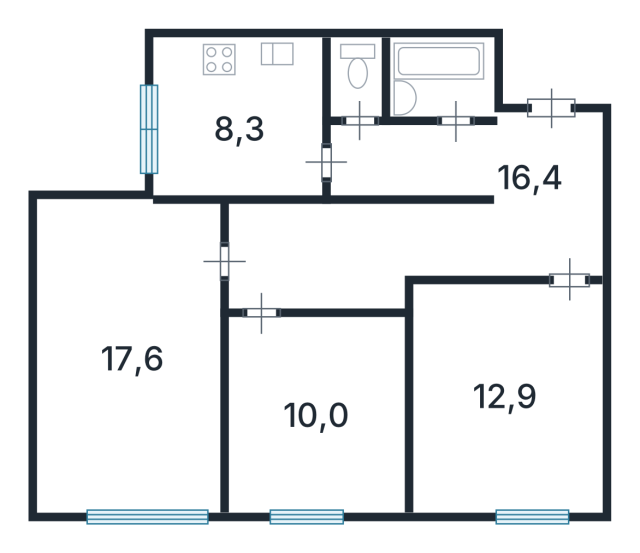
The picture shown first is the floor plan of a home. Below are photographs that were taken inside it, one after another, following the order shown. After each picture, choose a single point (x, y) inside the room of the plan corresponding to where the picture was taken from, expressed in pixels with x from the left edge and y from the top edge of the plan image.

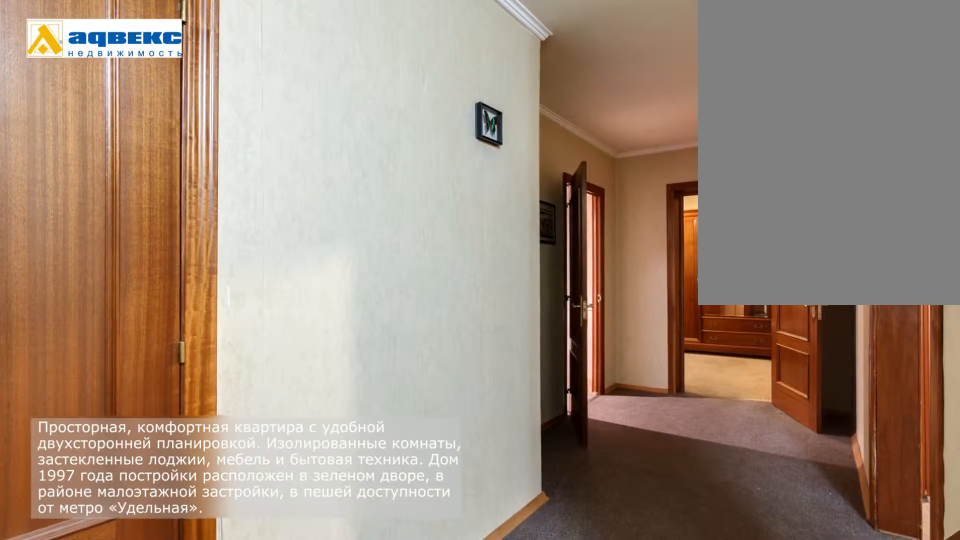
(530, 176)
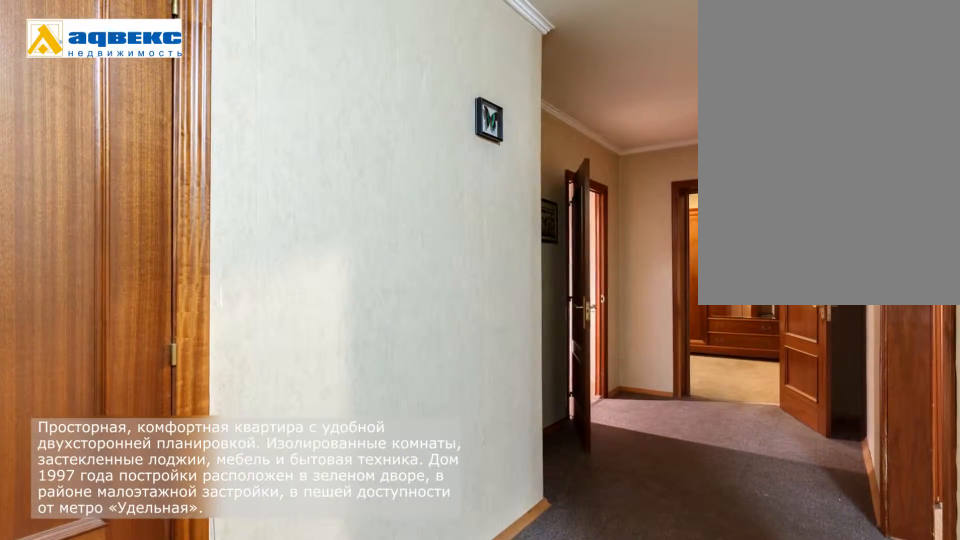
(530, 176)
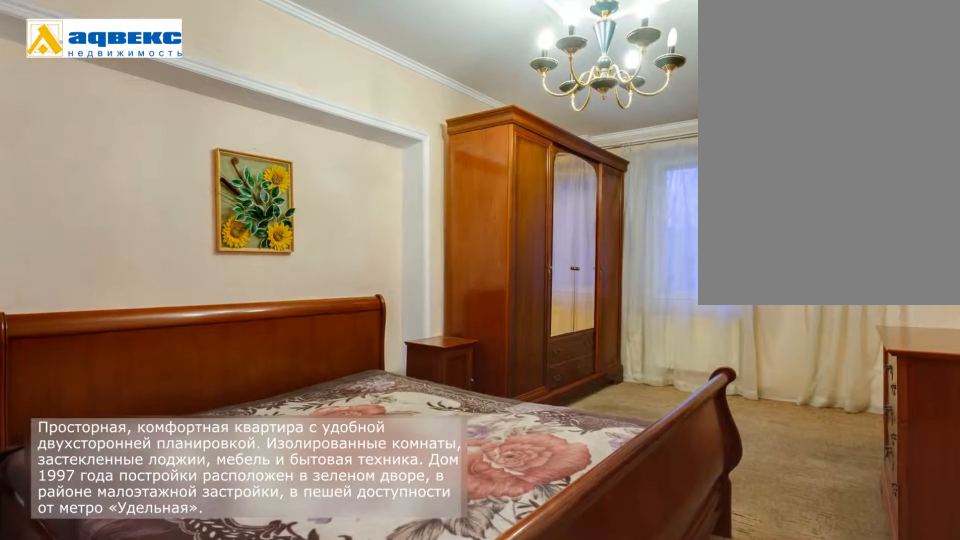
(140, 358)
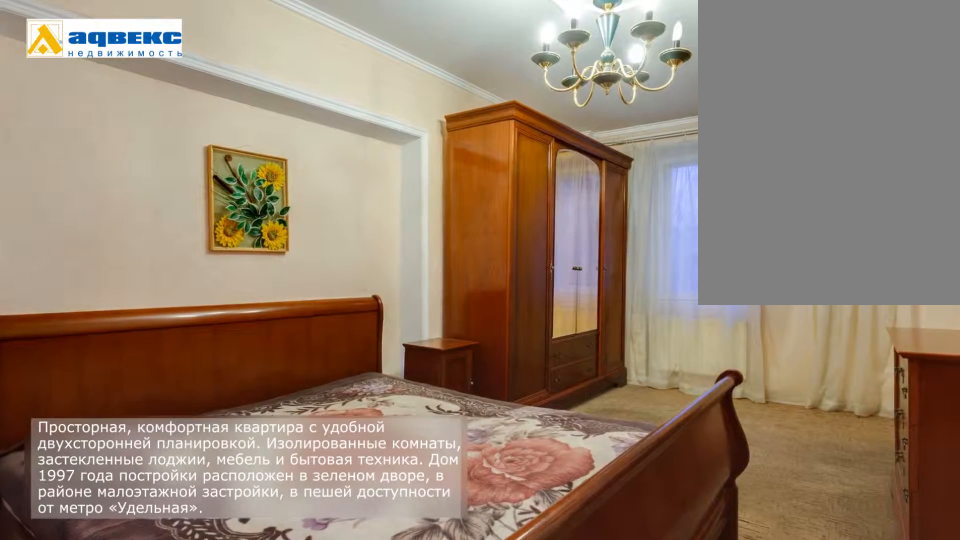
(140, 358)
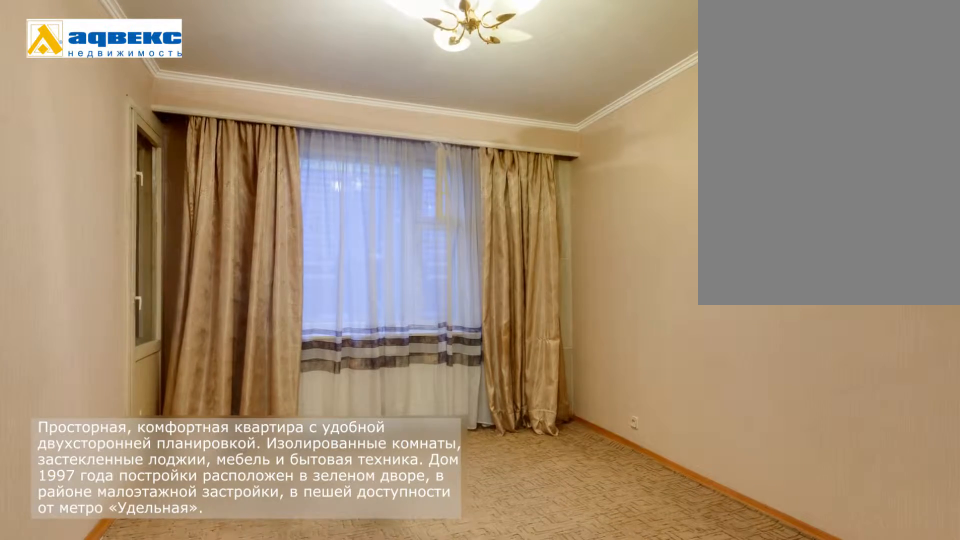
(503, 398)
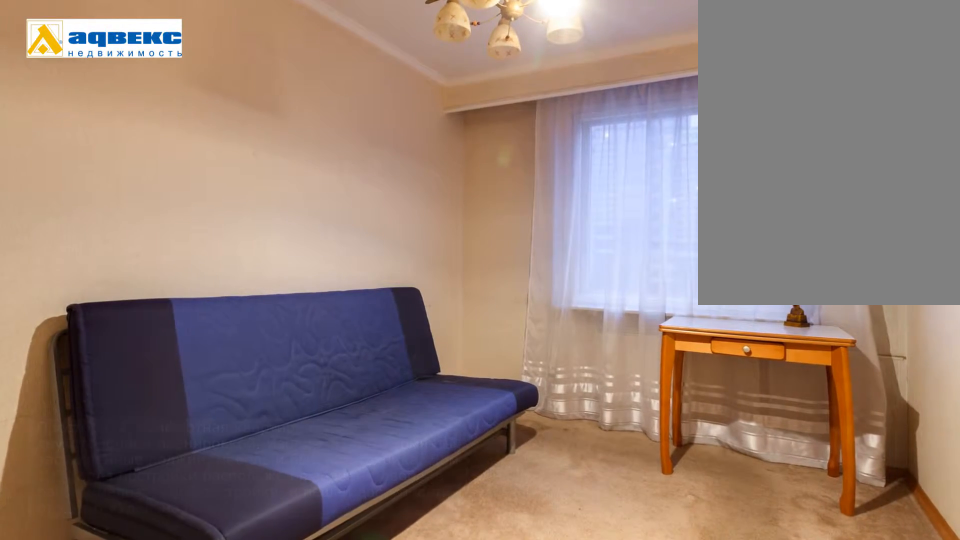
(318, 408)
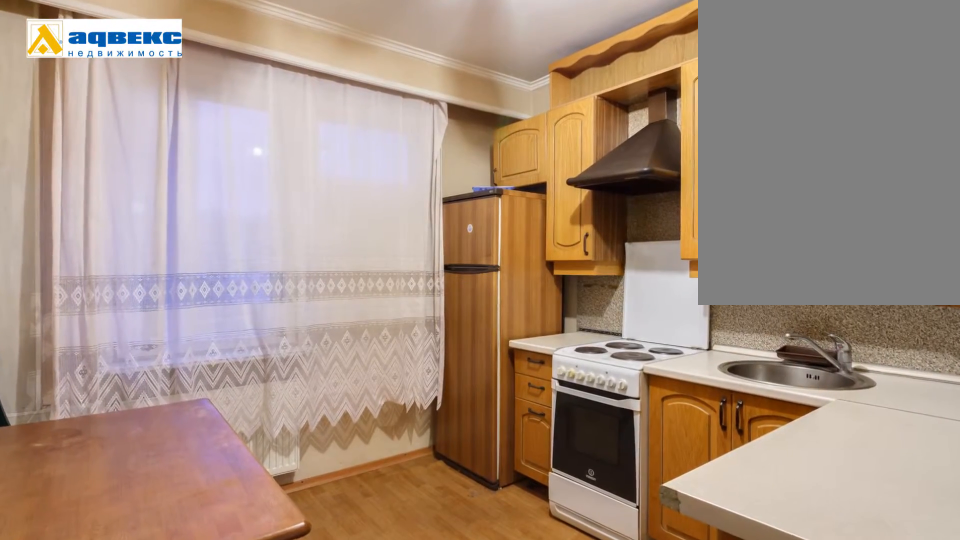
(237, 128)
